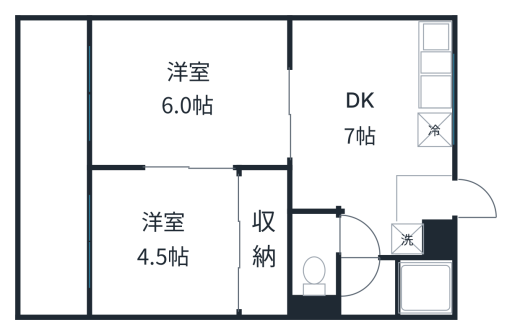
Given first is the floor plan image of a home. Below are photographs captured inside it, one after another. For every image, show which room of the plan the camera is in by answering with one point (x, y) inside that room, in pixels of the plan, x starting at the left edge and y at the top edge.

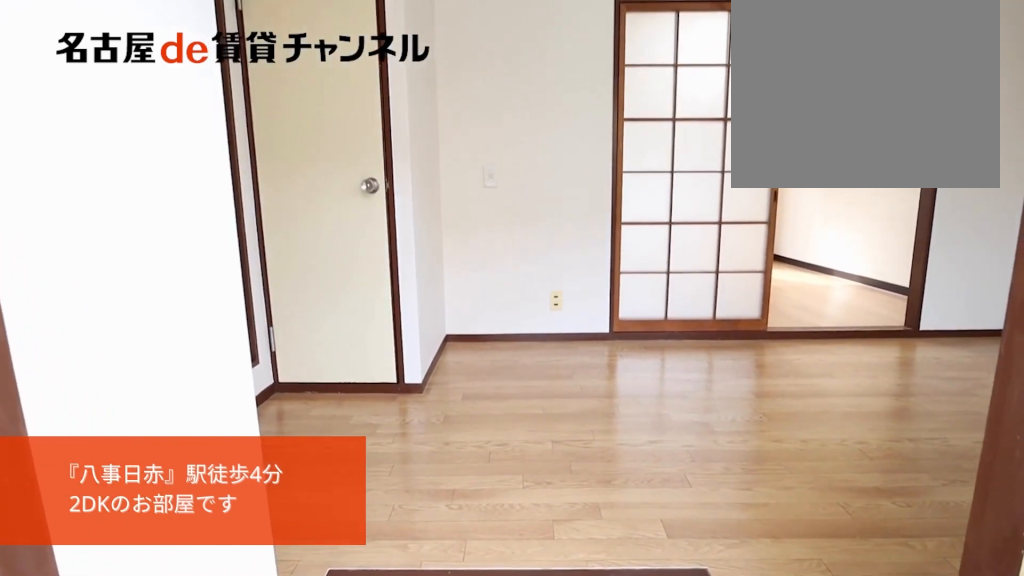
(426, 201)
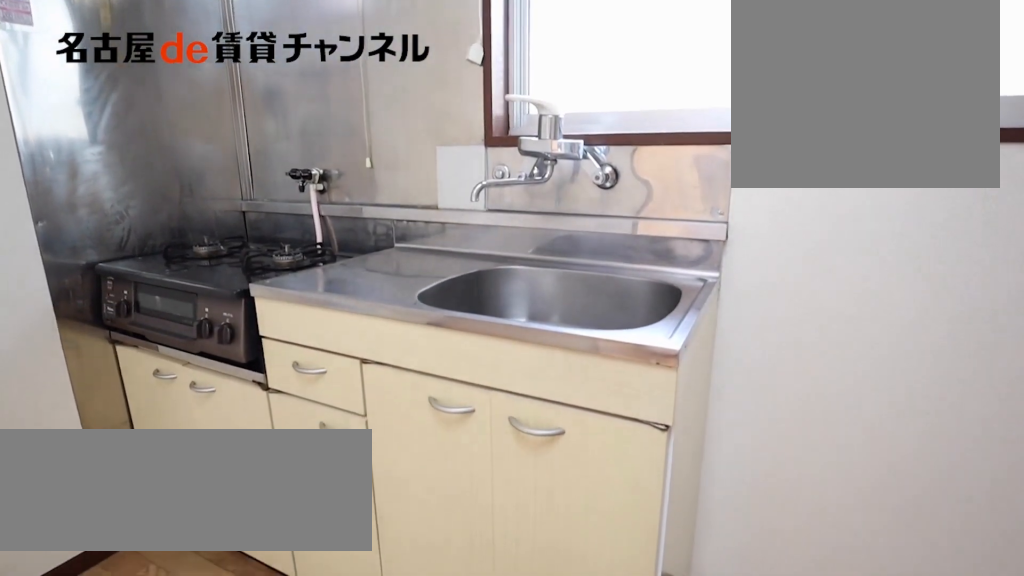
(433, 86)
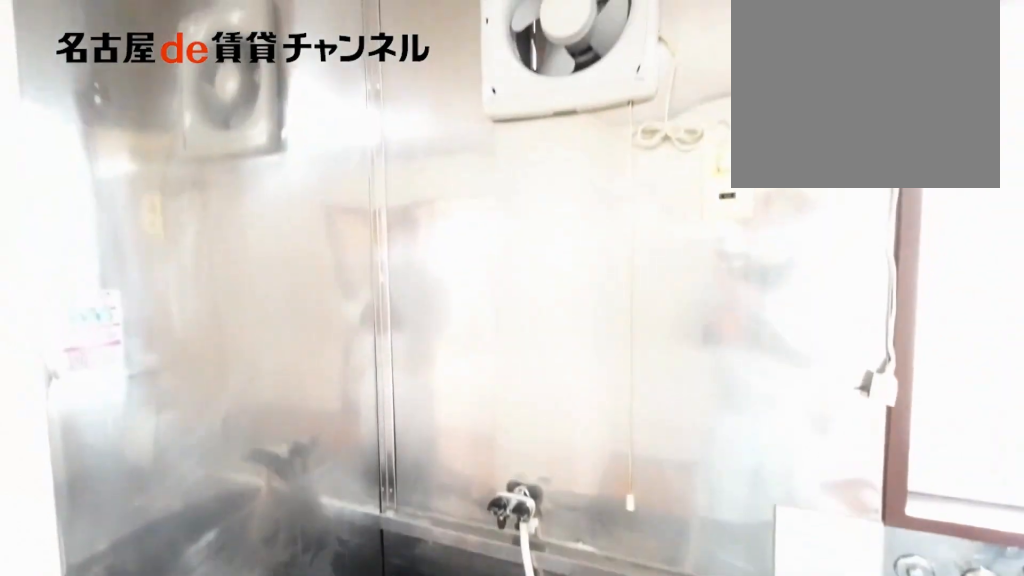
(433, 86)
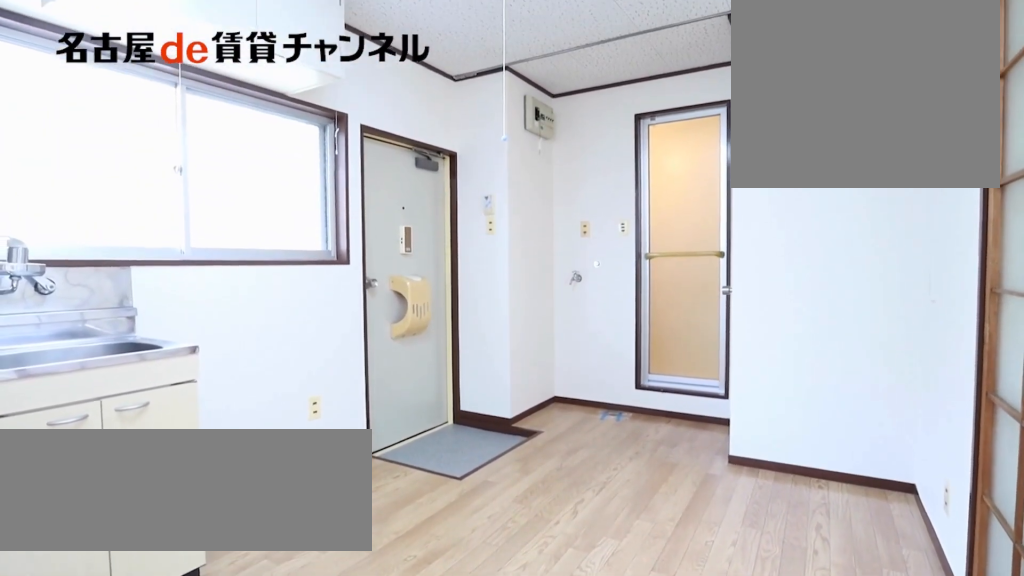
(379, 134)
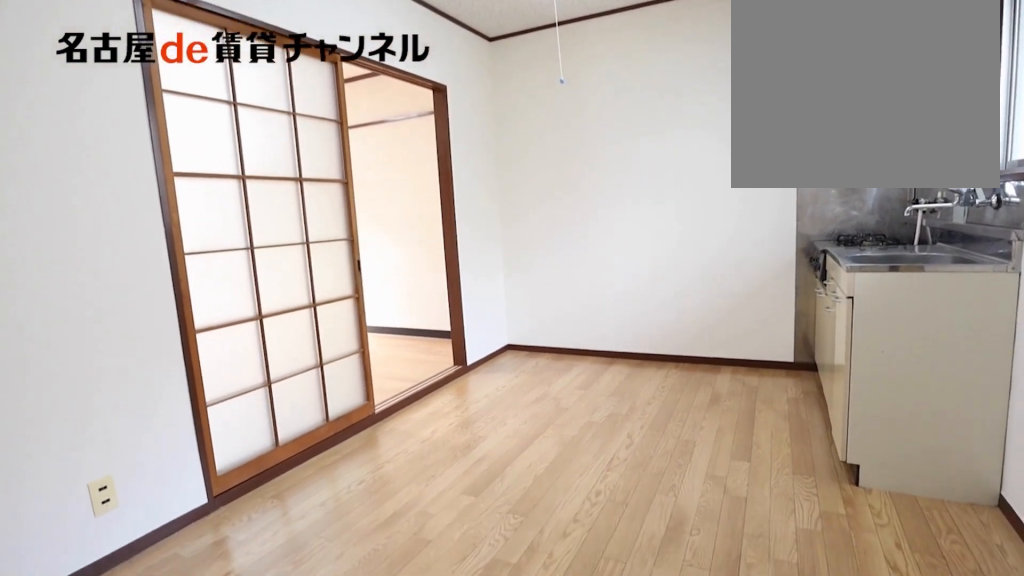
(379, 134)
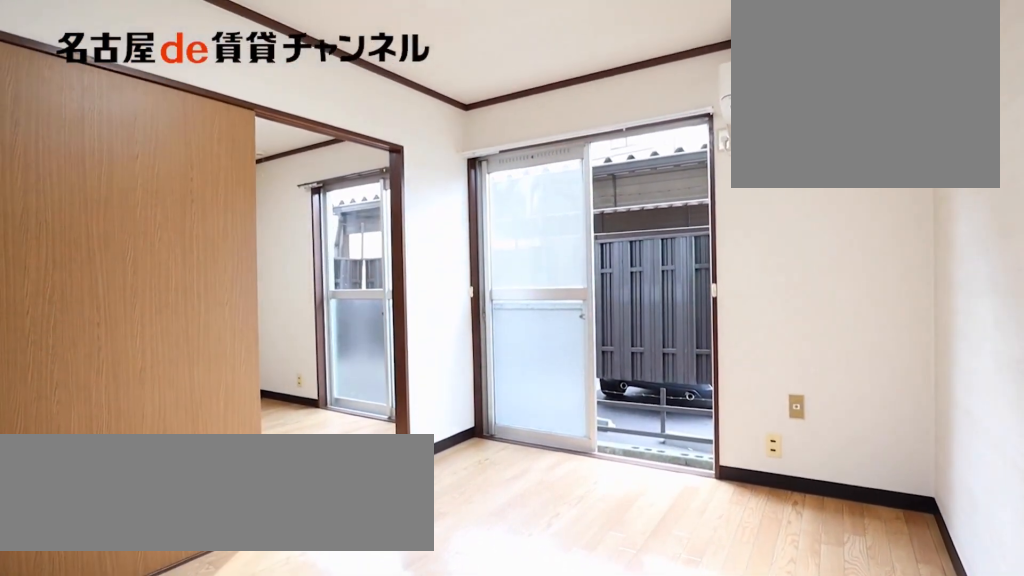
(189, 93)
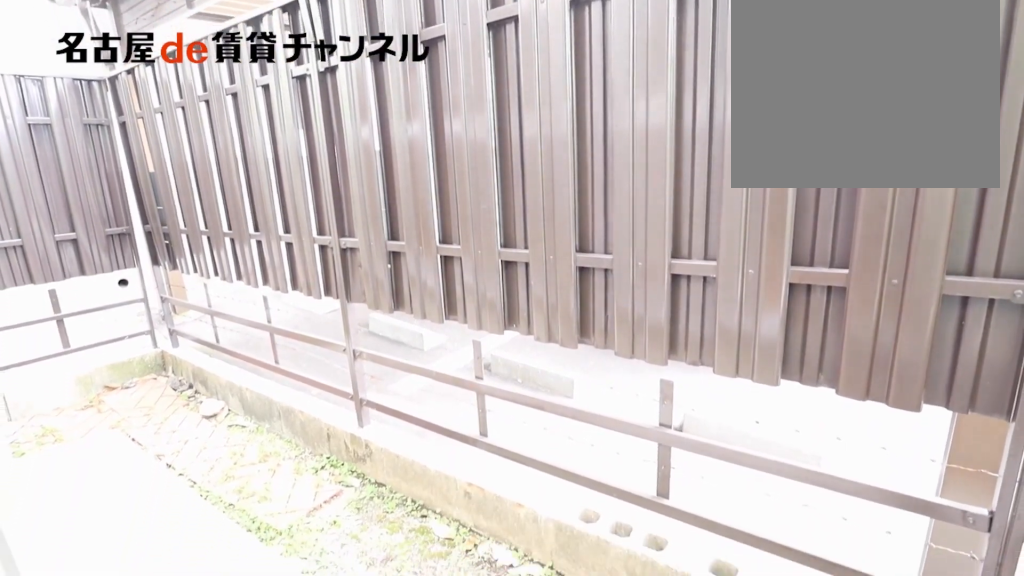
(59, 169)
